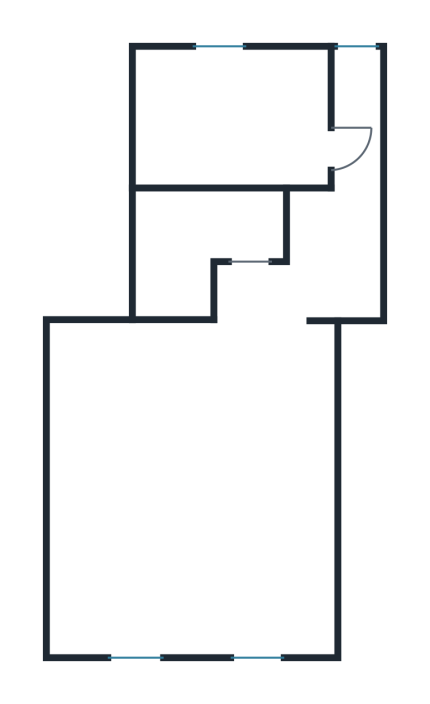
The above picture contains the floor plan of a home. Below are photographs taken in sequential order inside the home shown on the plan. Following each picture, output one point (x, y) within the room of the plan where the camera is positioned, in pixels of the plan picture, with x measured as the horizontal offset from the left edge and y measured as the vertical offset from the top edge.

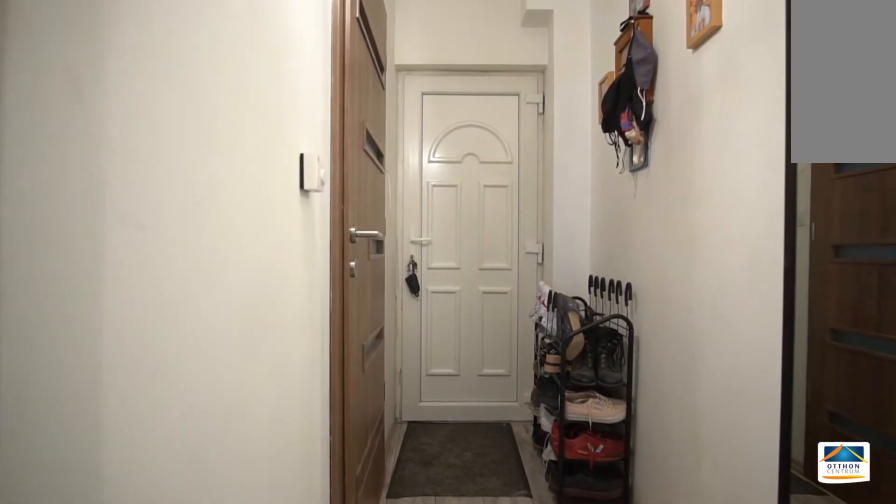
(355, 204)
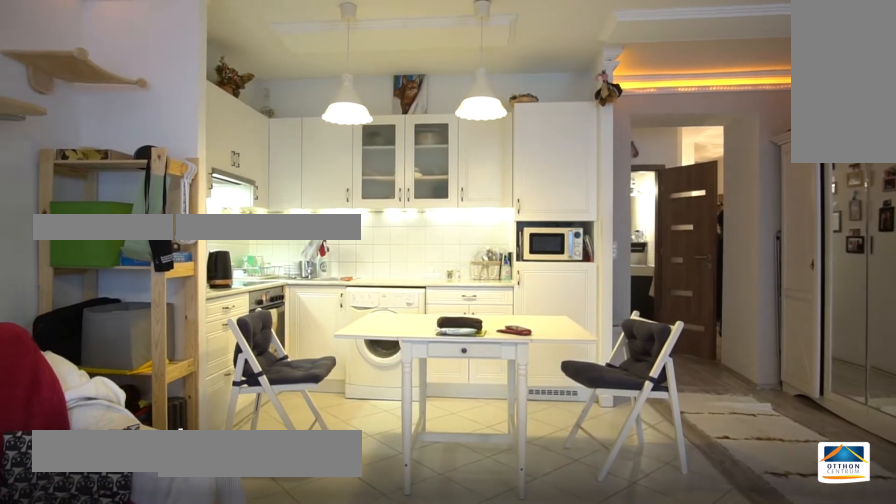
(199, 492)
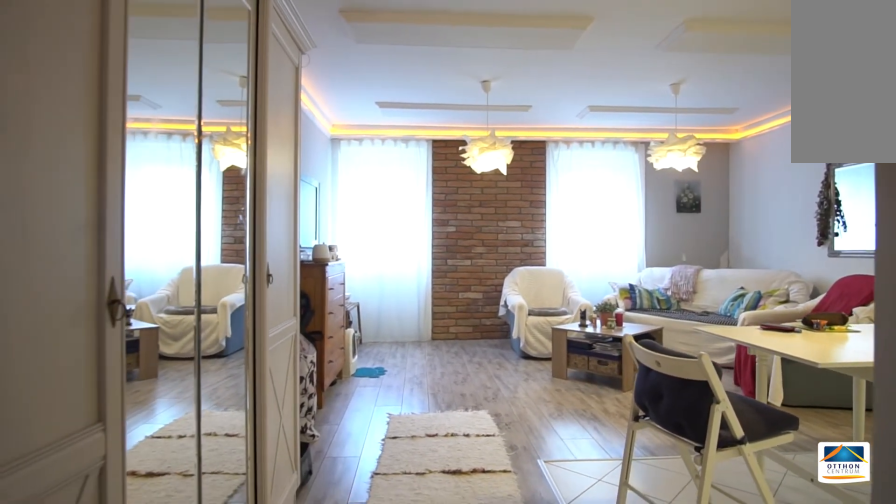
(200, 492)
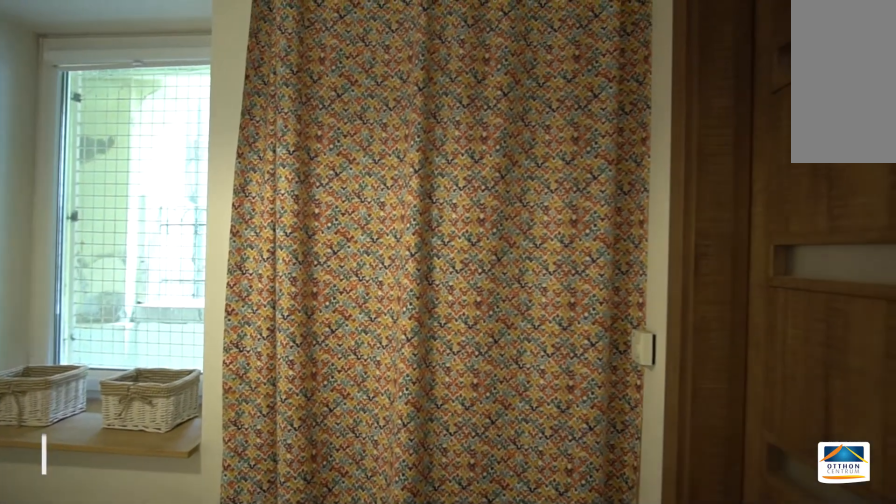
(220, 109)
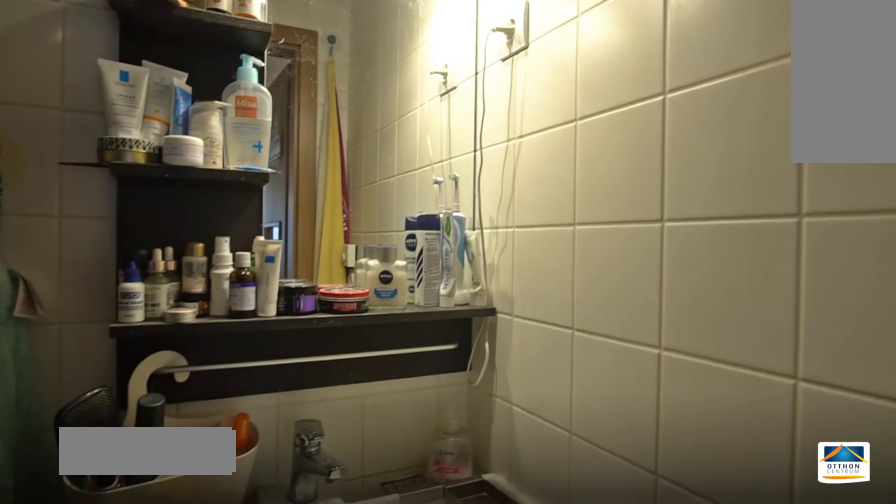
(212, 228)
